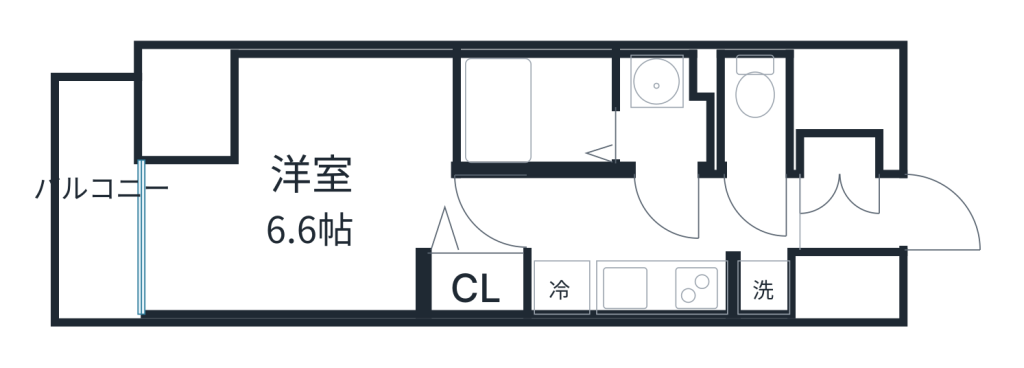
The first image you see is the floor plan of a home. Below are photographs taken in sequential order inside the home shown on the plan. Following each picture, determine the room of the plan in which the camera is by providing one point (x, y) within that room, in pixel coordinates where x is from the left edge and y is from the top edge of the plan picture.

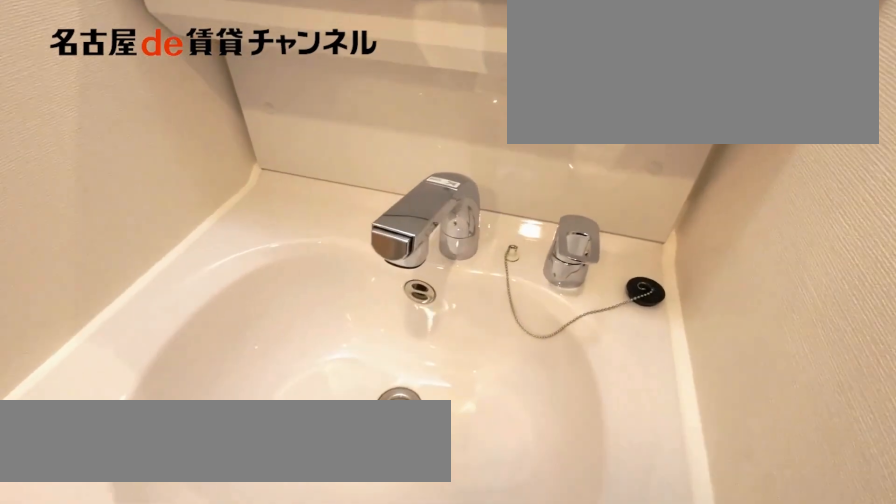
(666, 112)
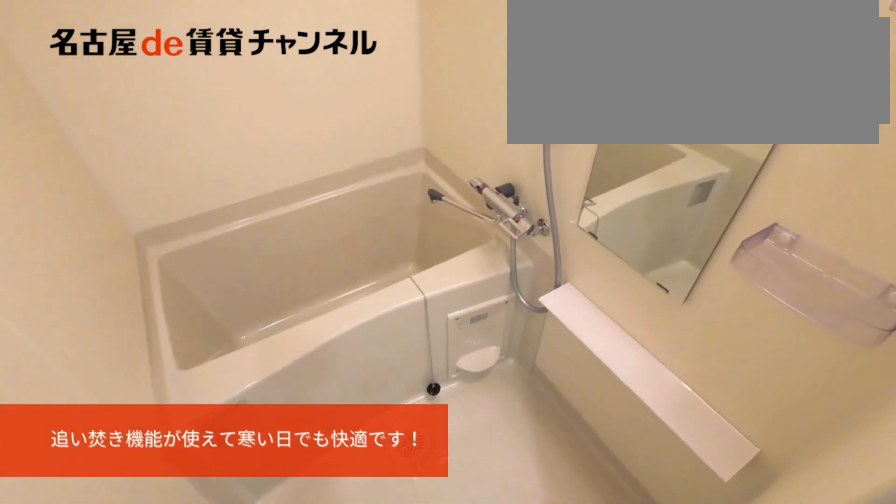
(536, 111)
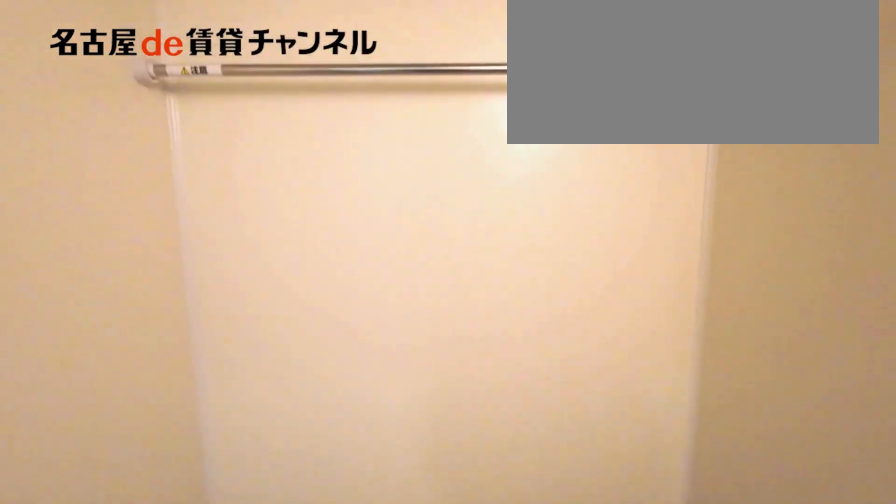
(536, 111)
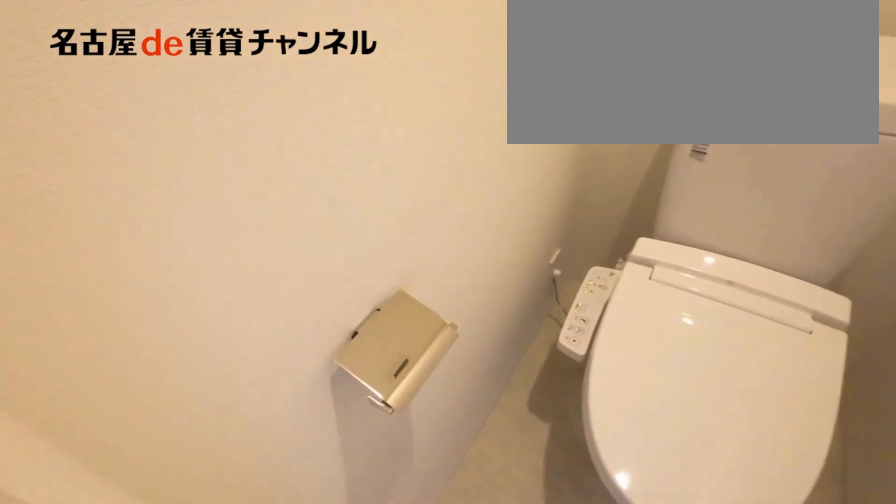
(751, 111)
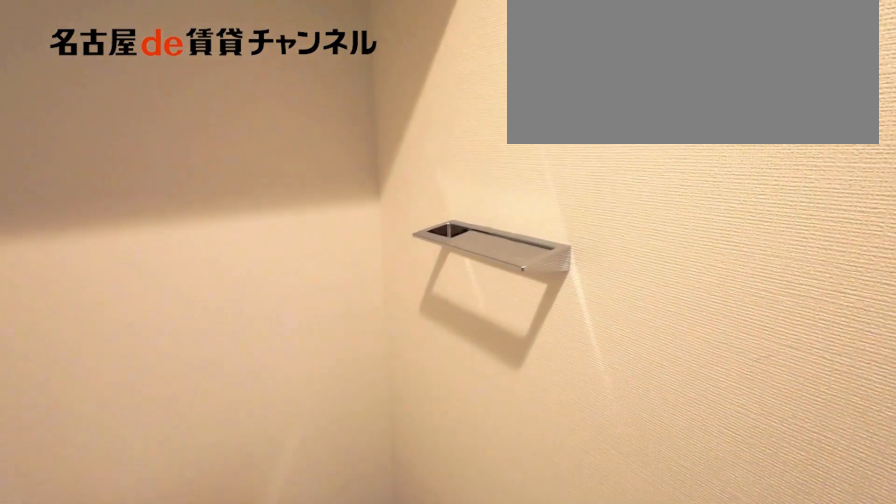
(751, 111)
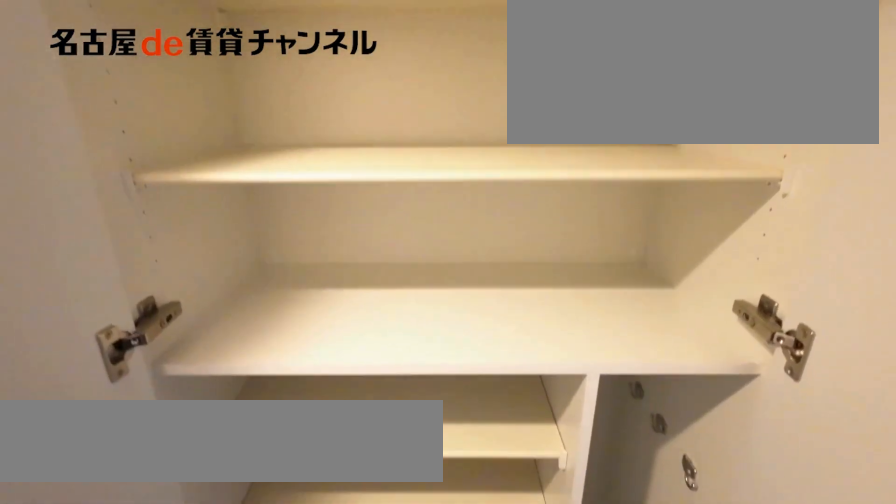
(847, 152)
